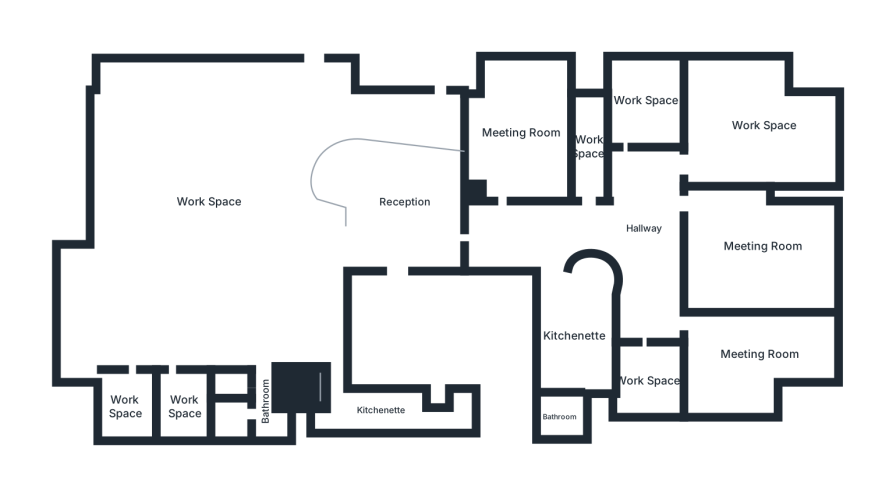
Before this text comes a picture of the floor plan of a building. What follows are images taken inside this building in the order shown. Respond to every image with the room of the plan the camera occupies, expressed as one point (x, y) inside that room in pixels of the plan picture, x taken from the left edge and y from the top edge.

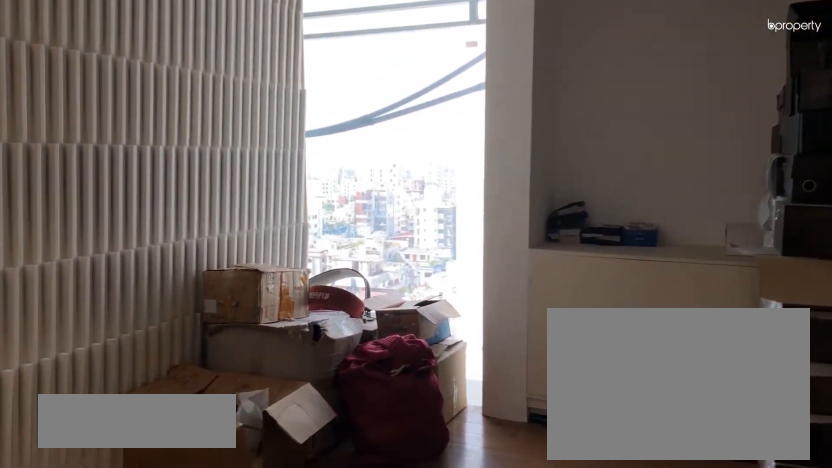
(646, 380)
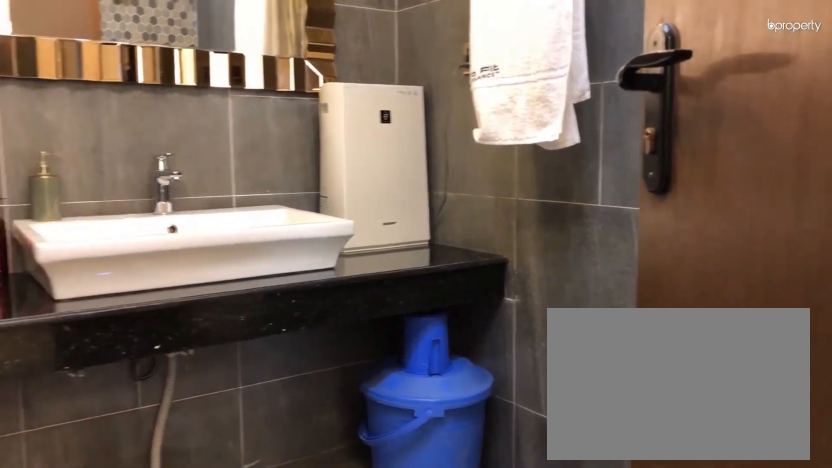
(560, 417)
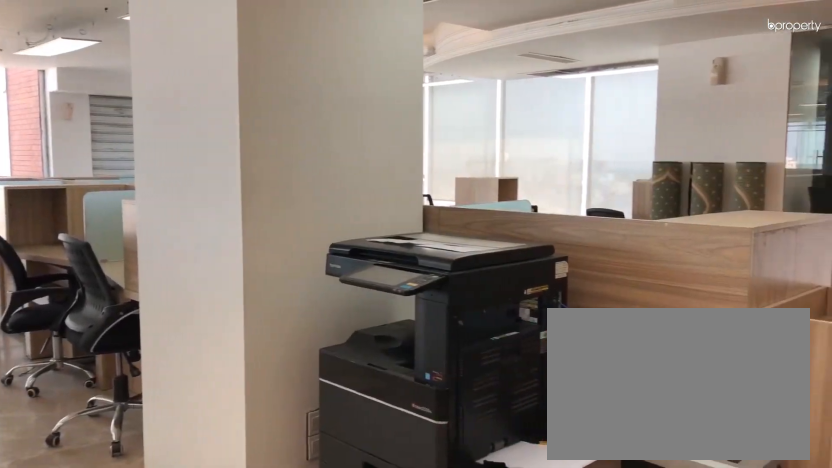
(208, 201)
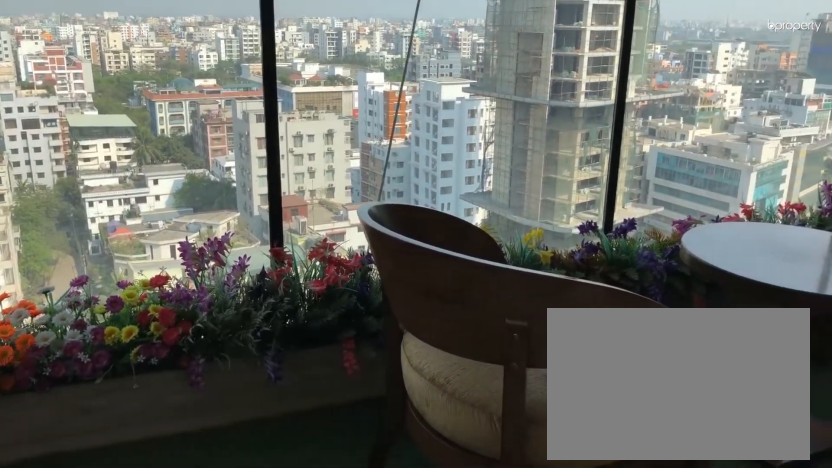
(208, 201)
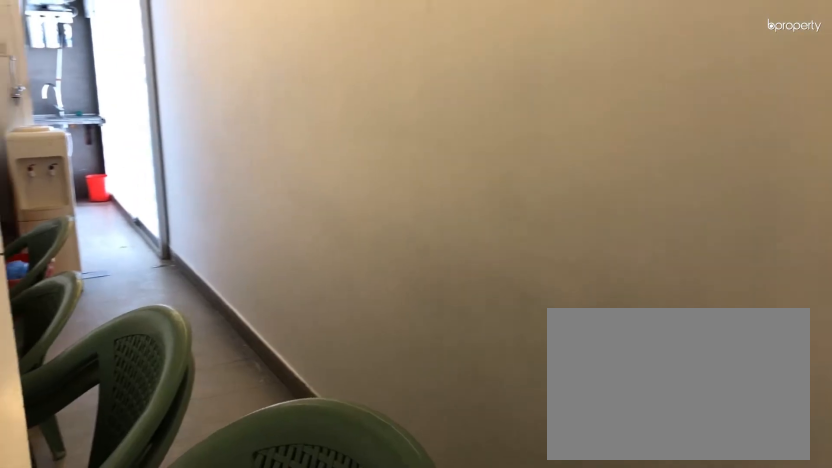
(380, 411)
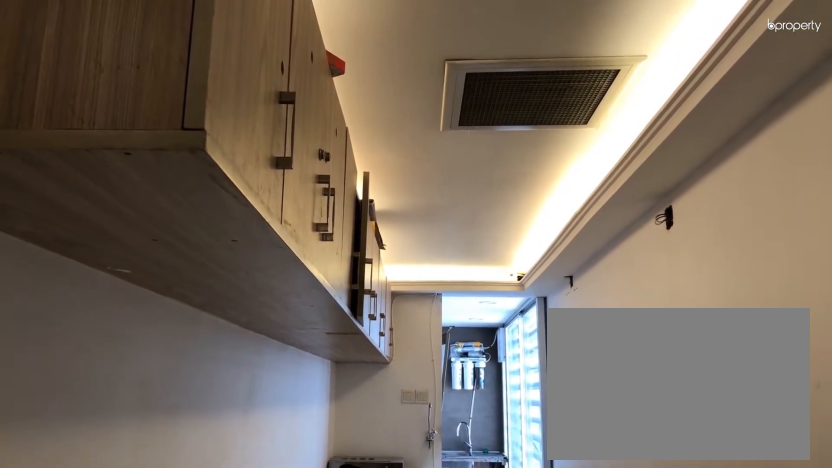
(380, 411)
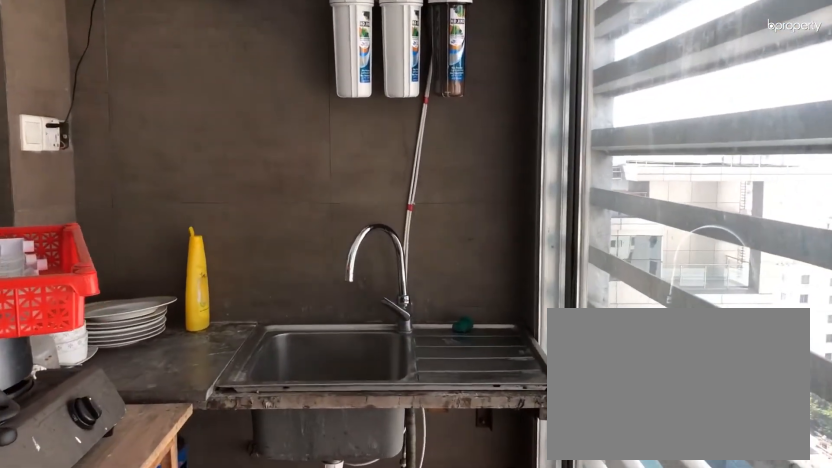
(460, 414)
